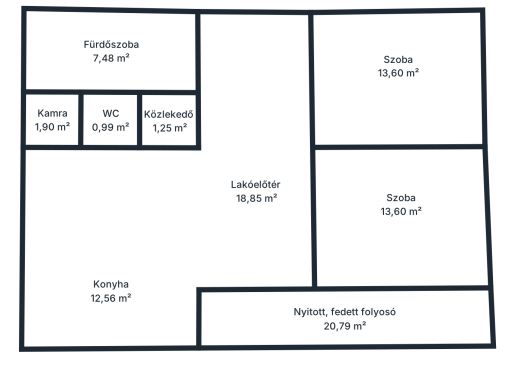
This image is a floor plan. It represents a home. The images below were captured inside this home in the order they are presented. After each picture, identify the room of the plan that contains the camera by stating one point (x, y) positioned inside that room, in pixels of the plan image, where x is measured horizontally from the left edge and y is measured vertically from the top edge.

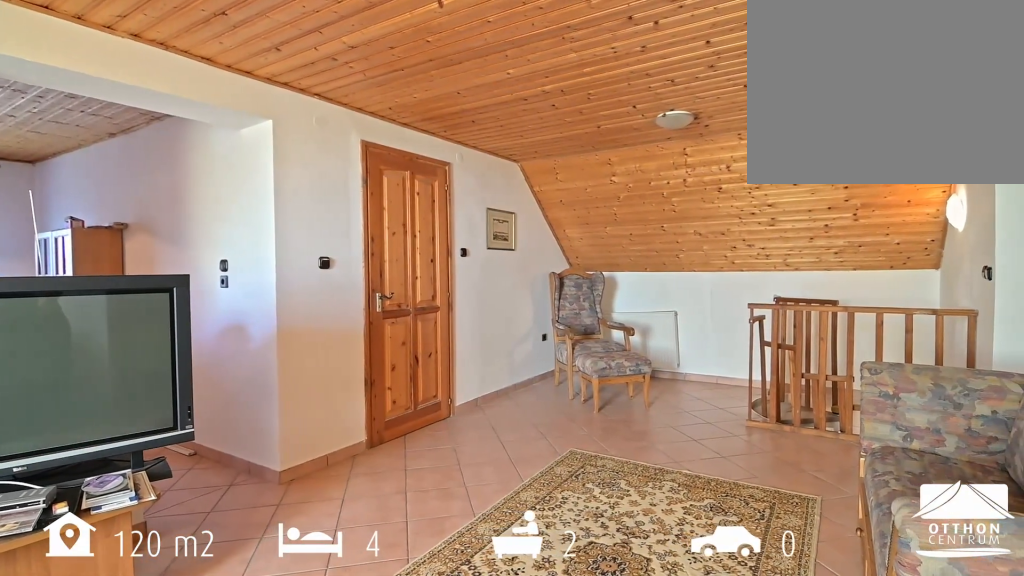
(255, 178)
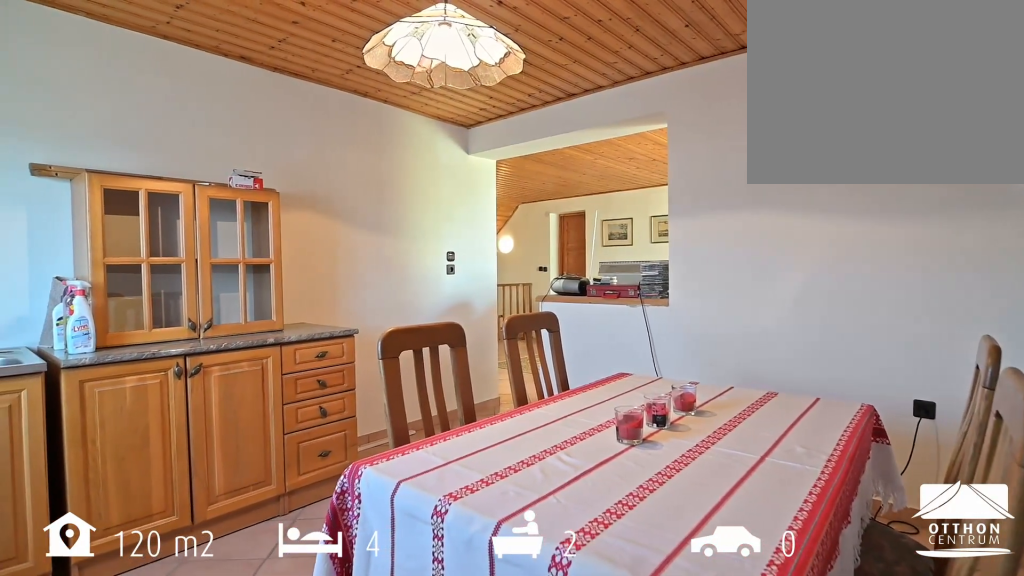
(110, 305)
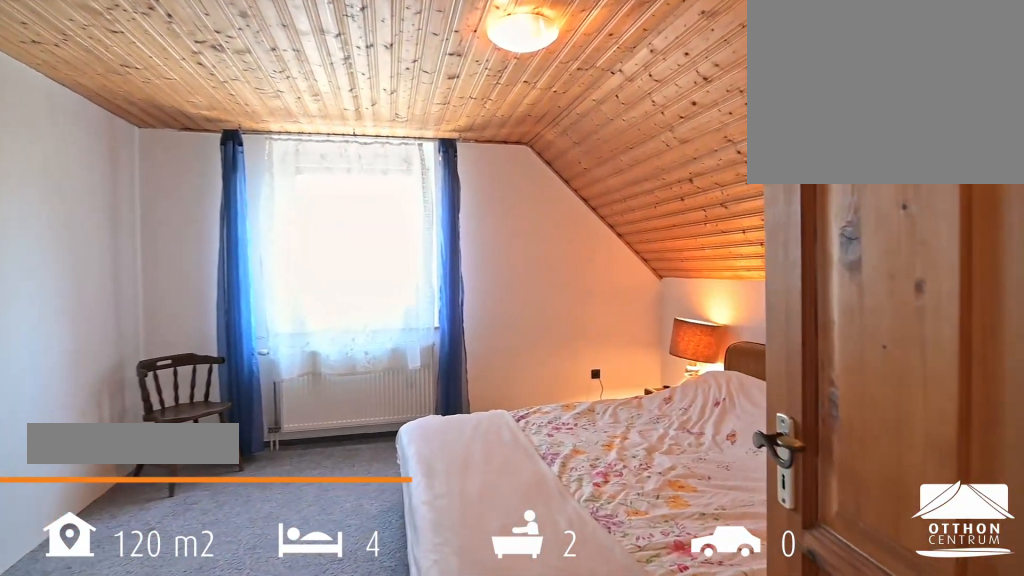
(400, 104)
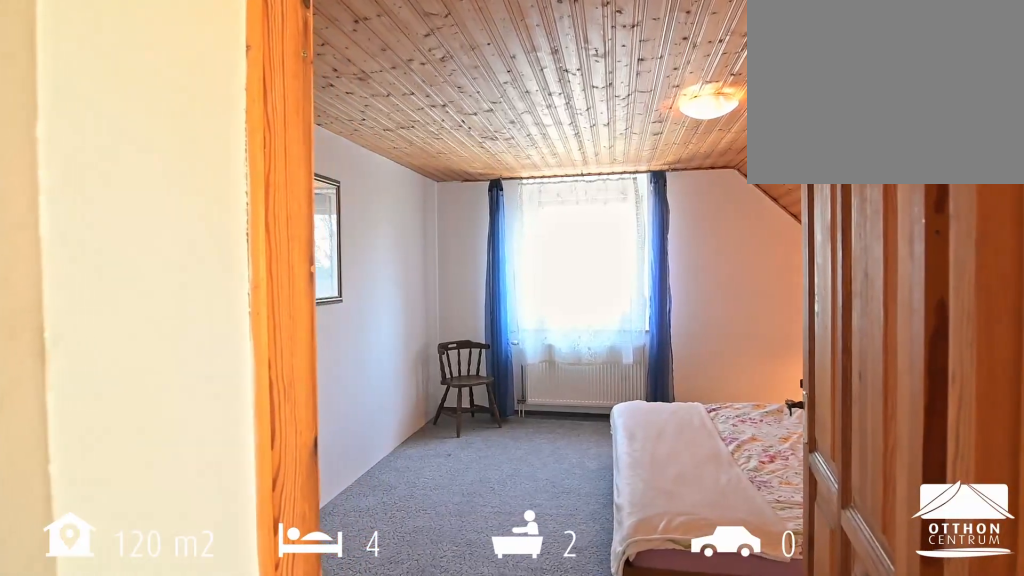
(400, 104)
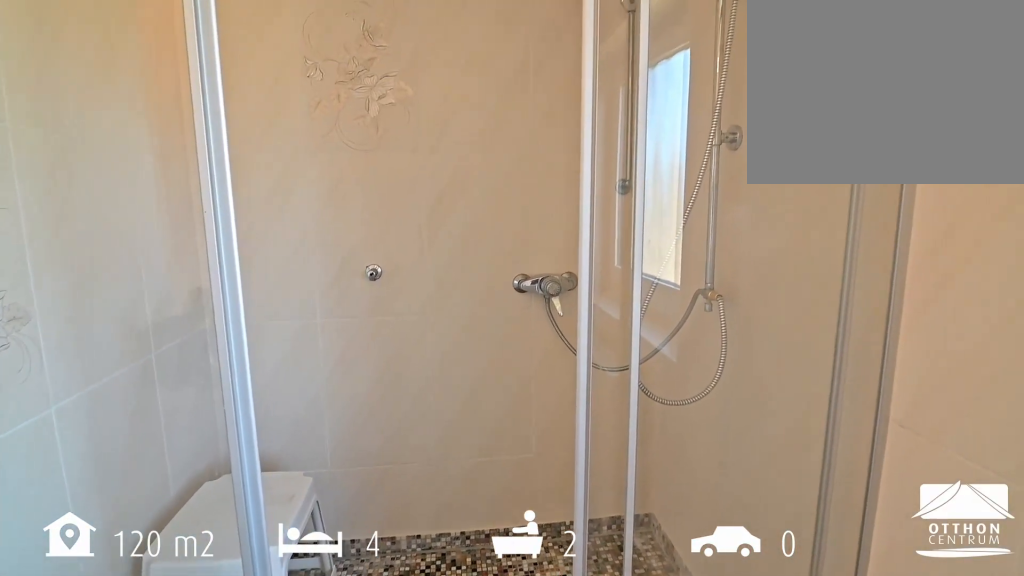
(114, 66)
